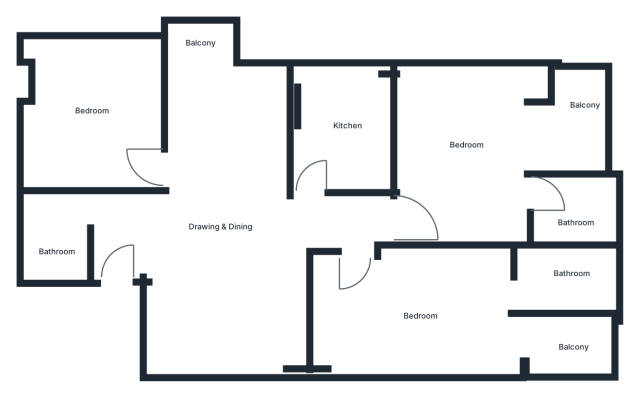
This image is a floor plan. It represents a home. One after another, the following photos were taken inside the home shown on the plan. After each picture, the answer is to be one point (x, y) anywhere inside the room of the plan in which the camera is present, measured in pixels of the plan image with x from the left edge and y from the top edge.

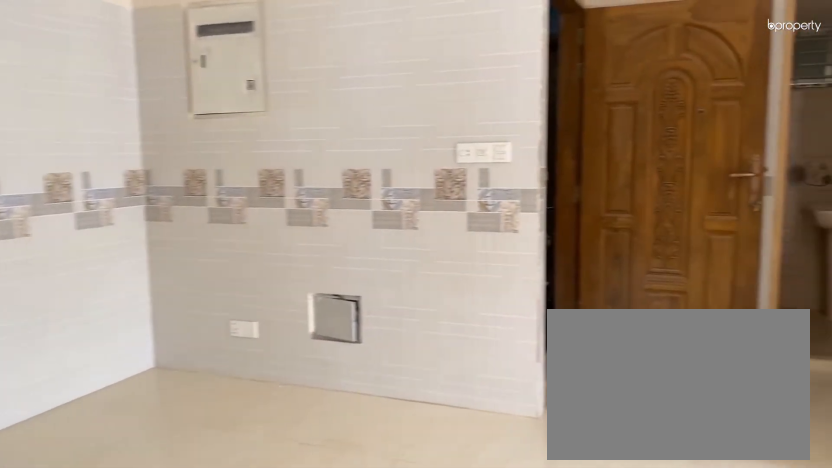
(218, 238)
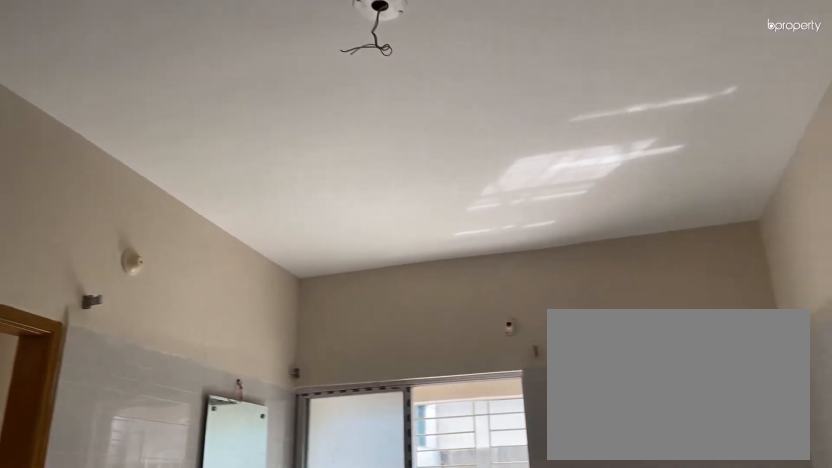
(217, 231)
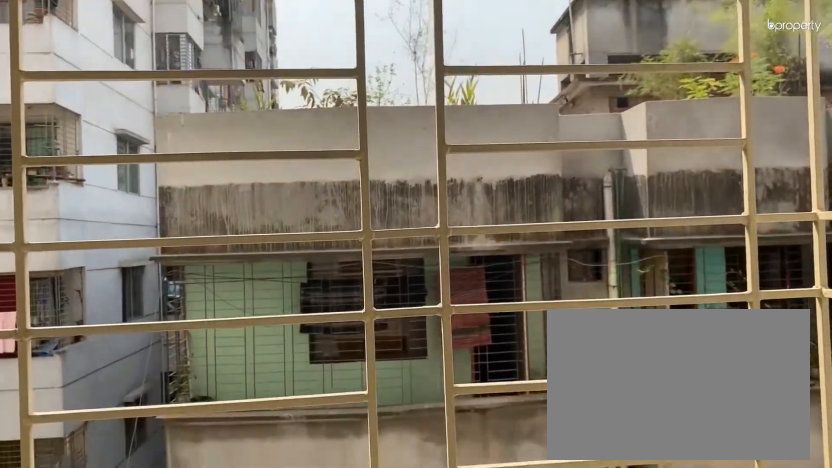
(199, 46)
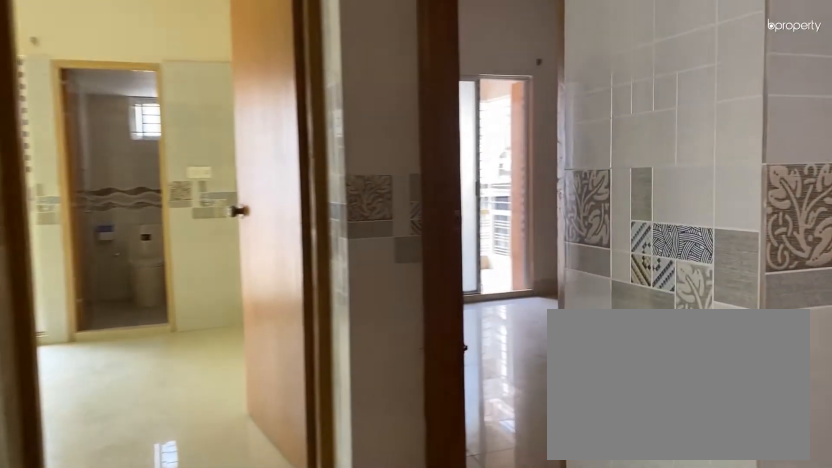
(246, 215)
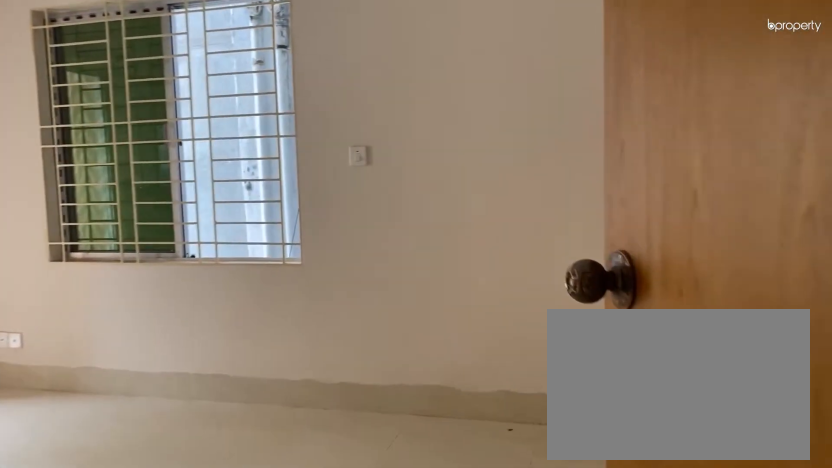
(353, 279)
